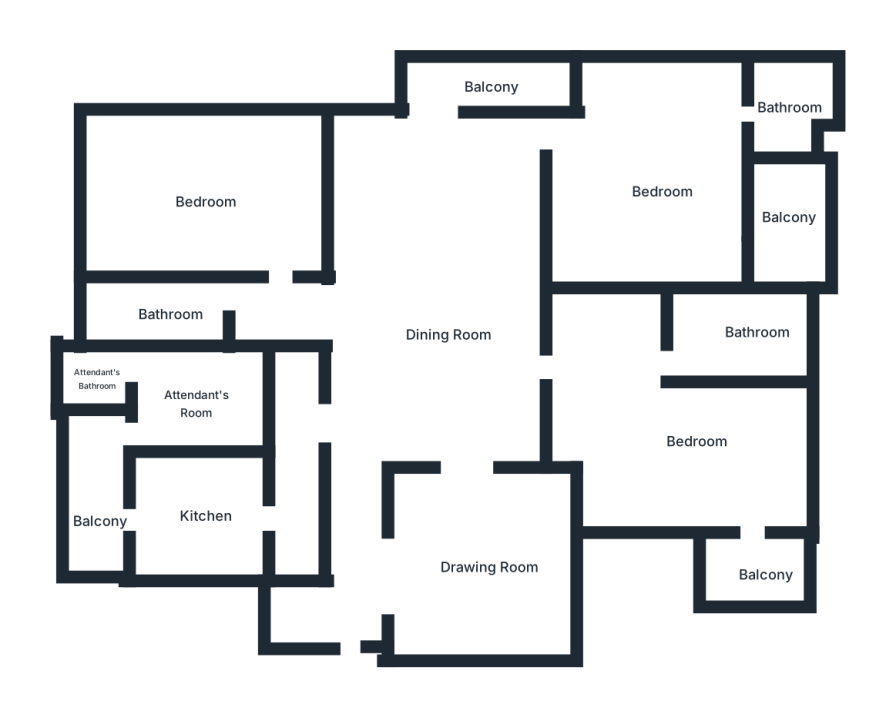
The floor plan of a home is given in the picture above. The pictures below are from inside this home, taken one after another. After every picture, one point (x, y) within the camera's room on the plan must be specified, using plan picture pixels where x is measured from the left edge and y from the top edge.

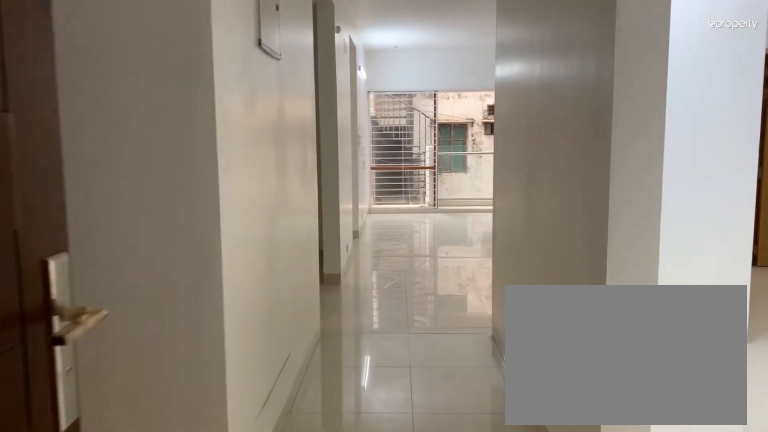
(346, 650)
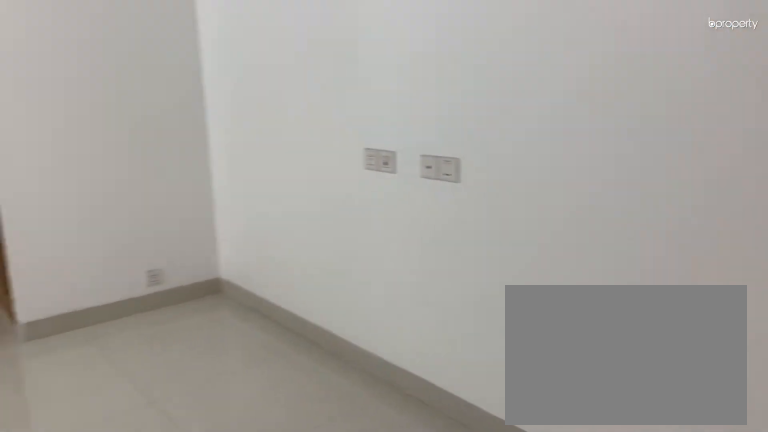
(490, 563)
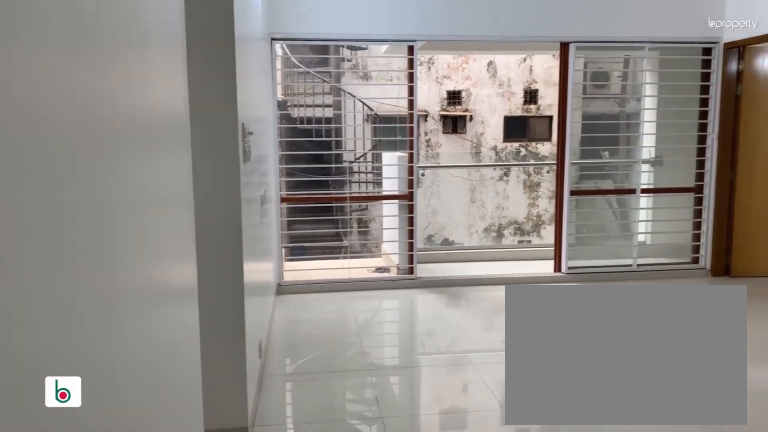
(454, 336)
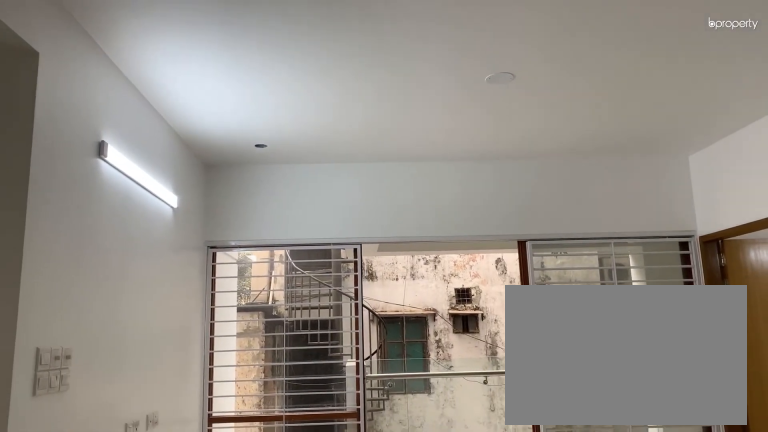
(454, 336)
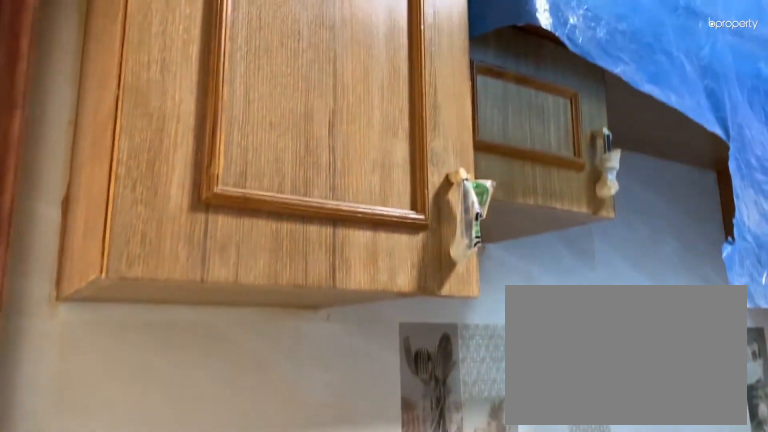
(206, 512)
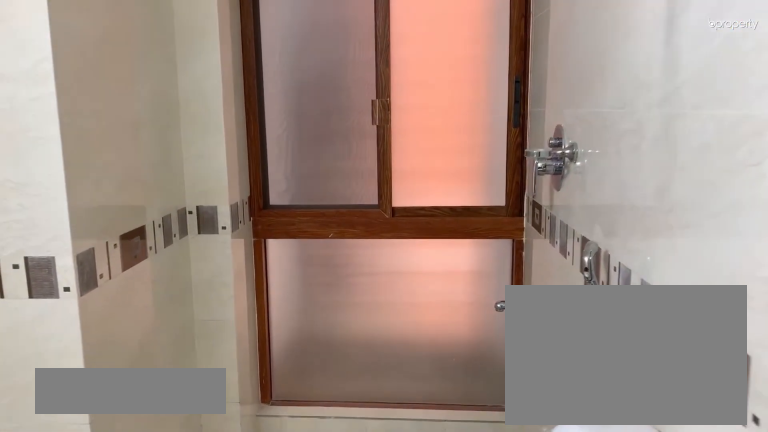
(165, 308)
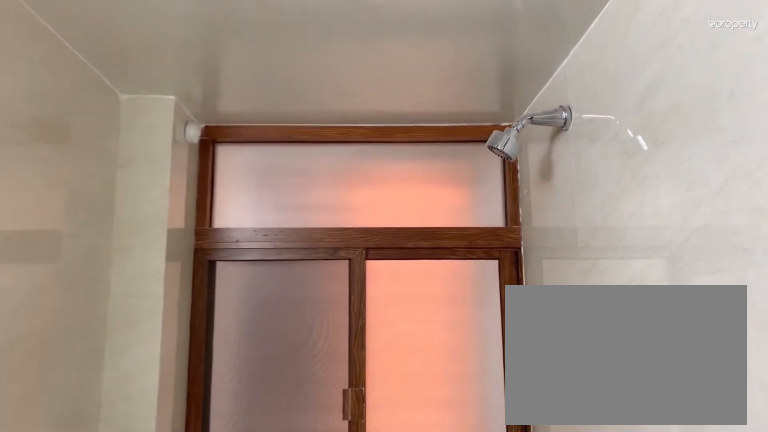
(166, 307)
